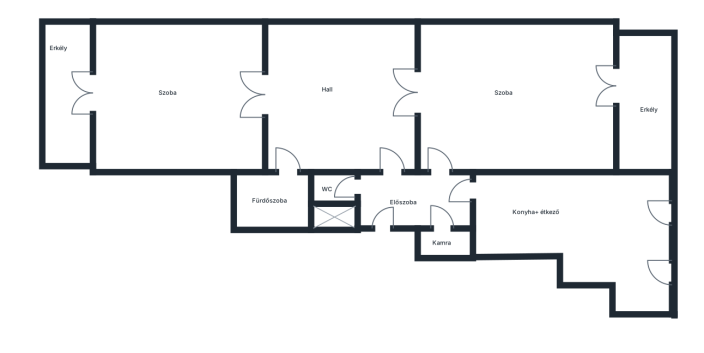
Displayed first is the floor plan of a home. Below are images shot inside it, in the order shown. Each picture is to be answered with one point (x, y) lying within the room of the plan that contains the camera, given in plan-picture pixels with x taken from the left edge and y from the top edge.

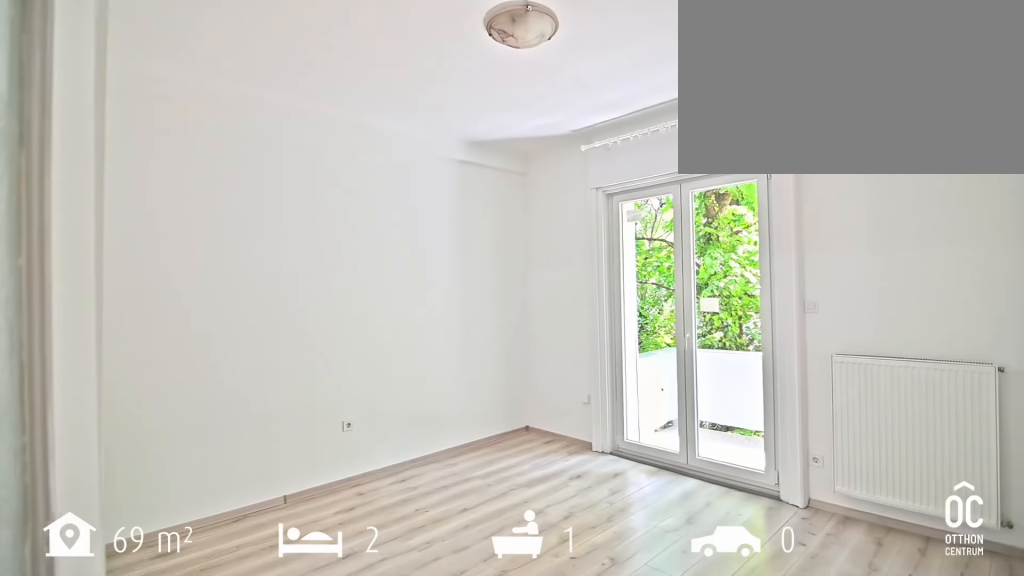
(511, 98)
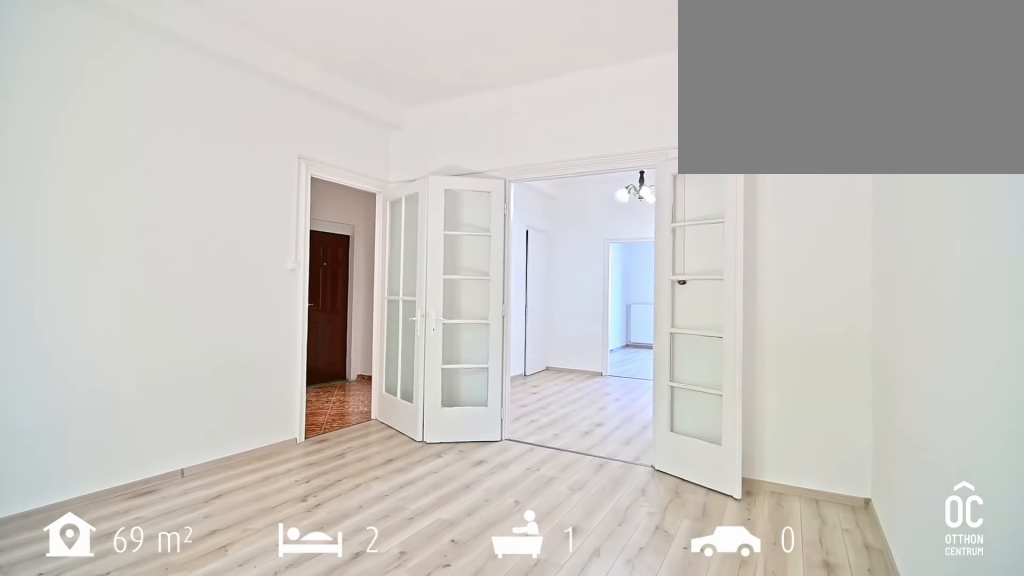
(511, 98)
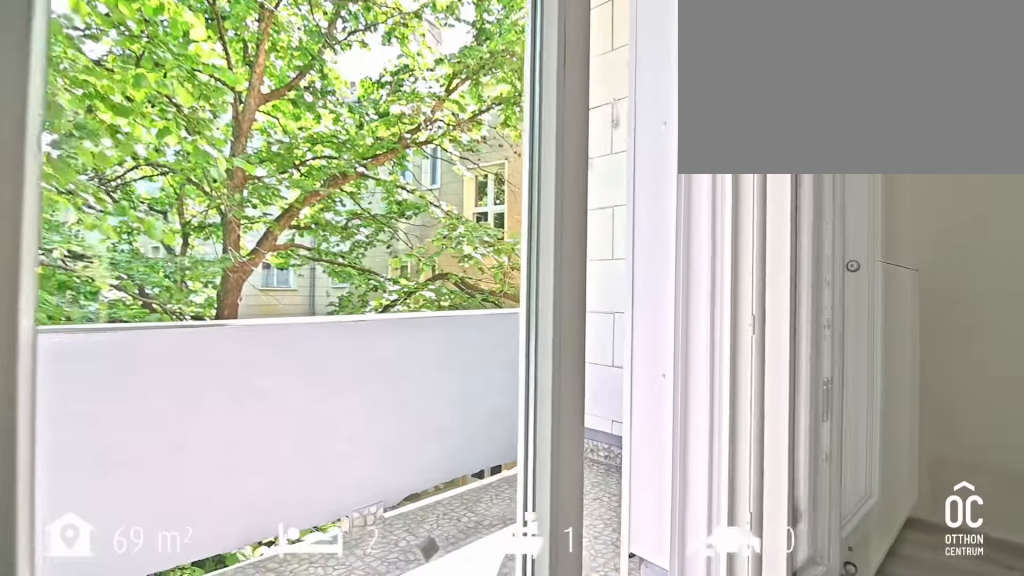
(642, 98)
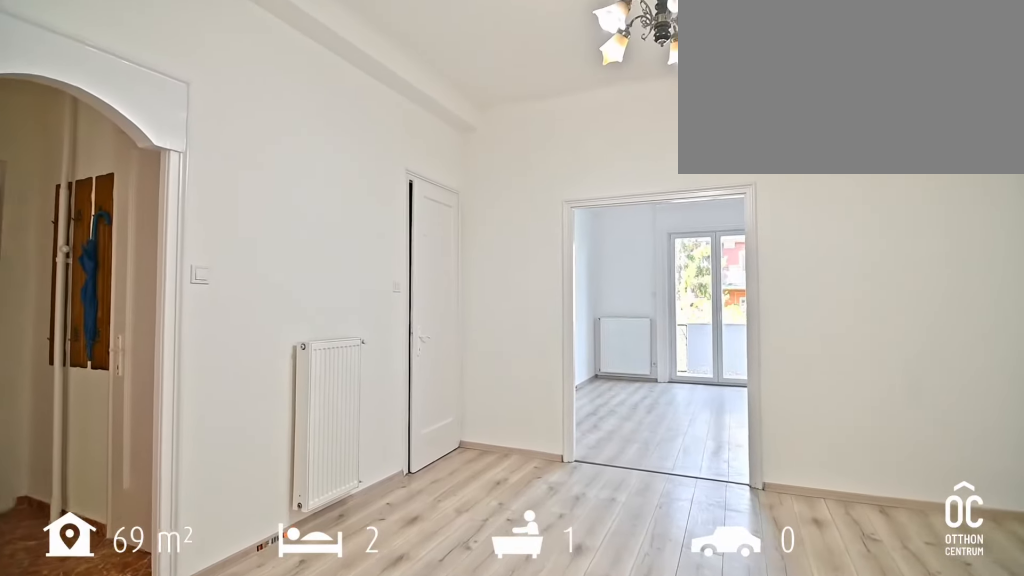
(338, 99)
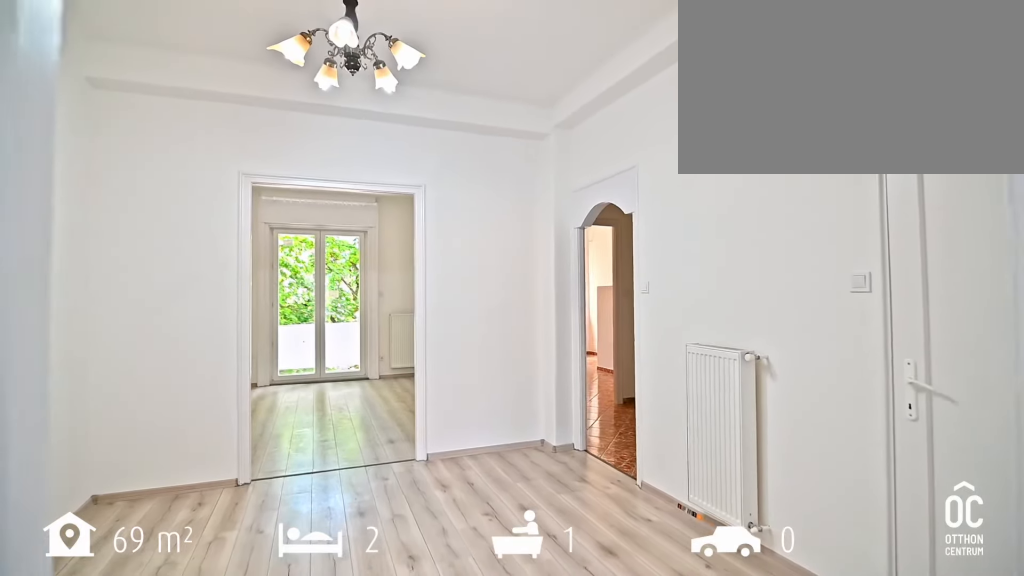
(338, 100)
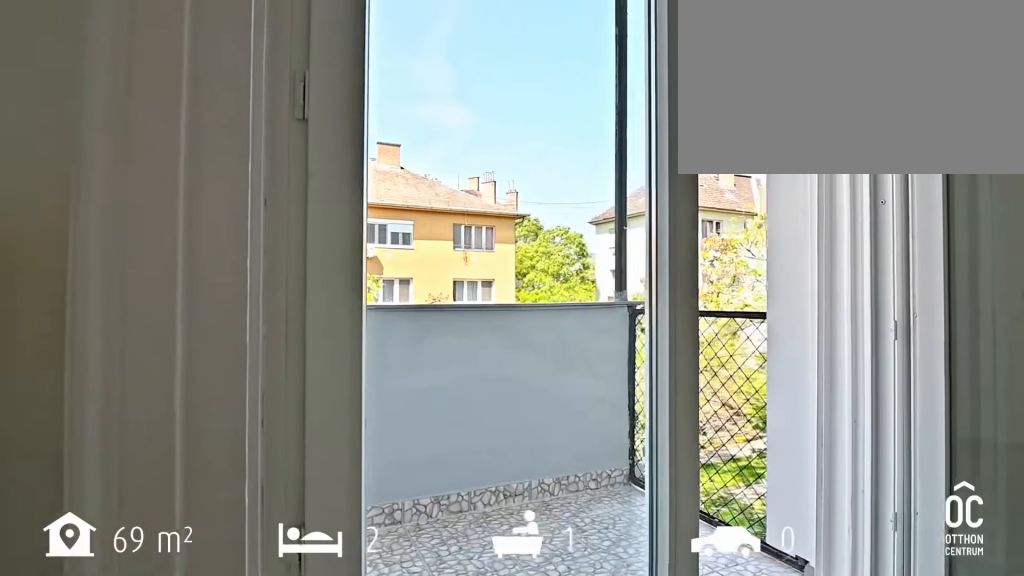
(62, 95)
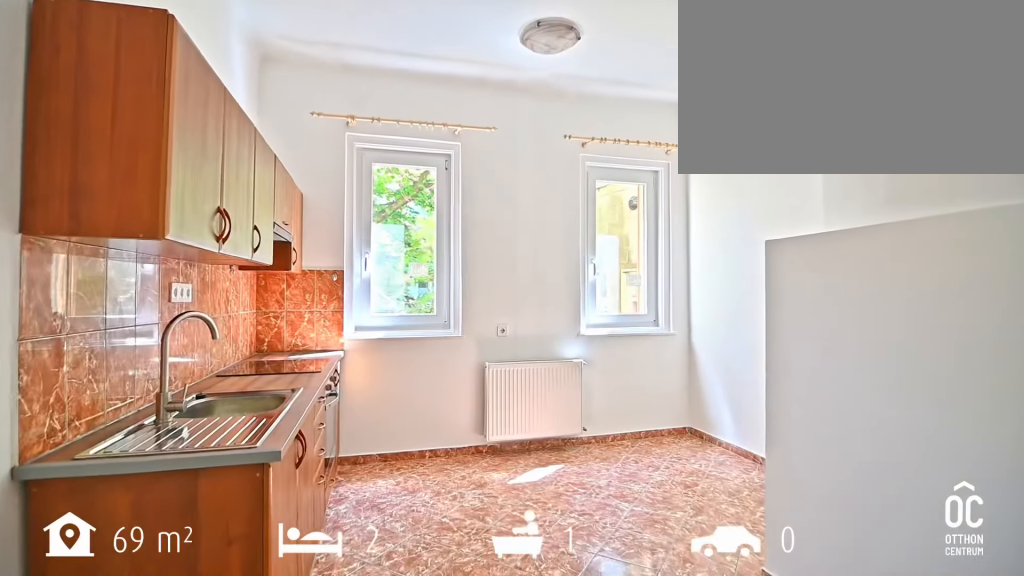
(587, 226)
